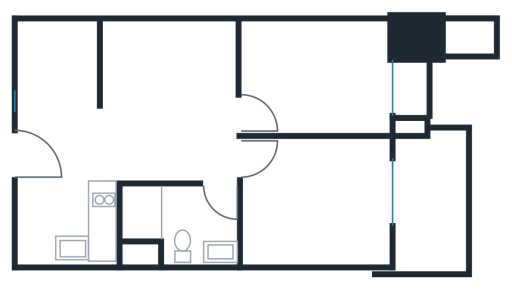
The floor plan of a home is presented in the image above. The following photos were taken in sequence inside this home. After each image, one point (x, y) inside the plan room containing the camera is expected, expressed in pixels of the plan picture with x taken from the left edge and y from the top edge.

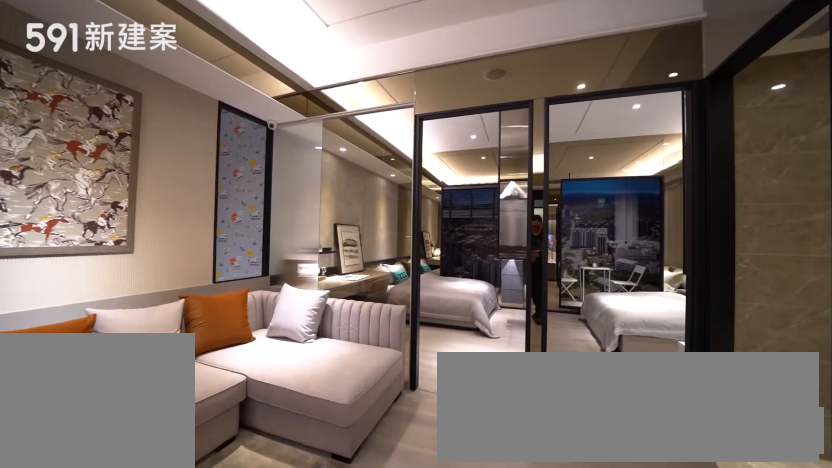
(132, 99)
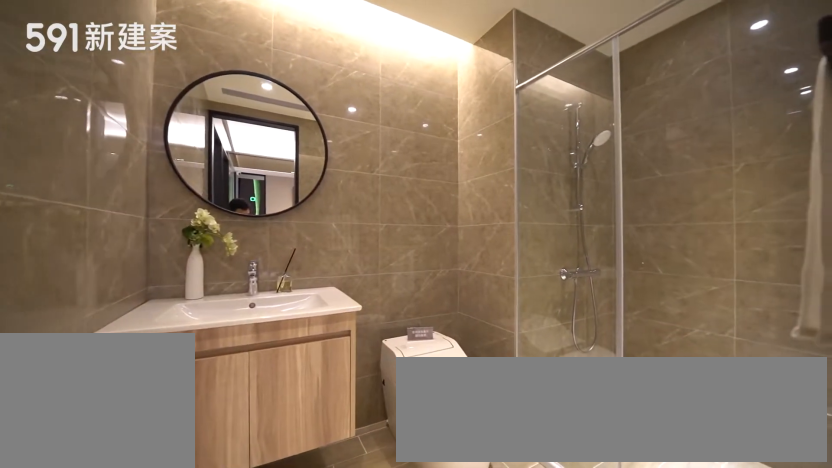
(176, 227)
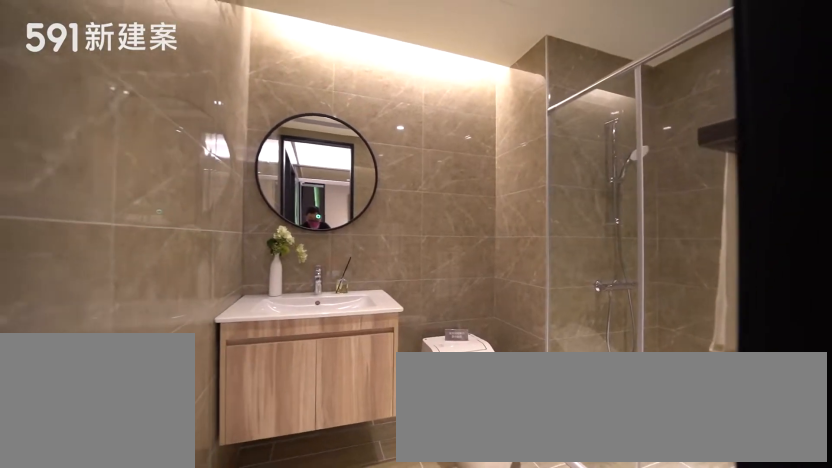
(176, 227)
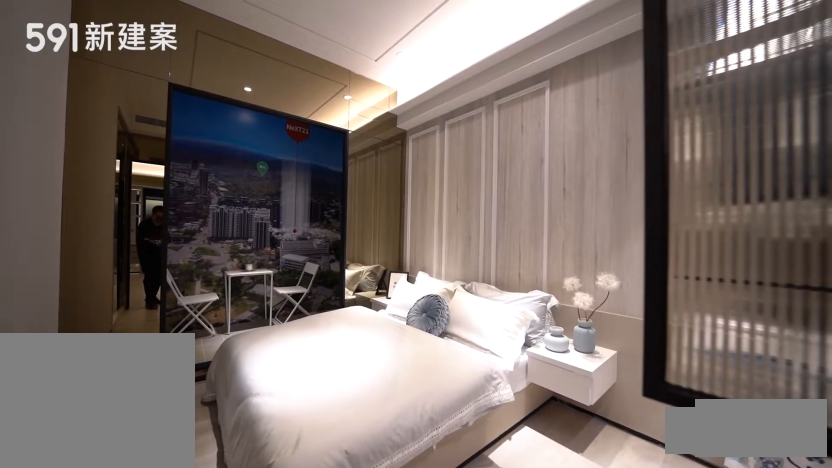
(322, 203)
